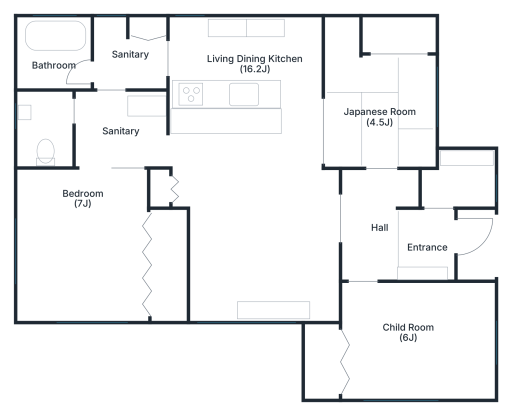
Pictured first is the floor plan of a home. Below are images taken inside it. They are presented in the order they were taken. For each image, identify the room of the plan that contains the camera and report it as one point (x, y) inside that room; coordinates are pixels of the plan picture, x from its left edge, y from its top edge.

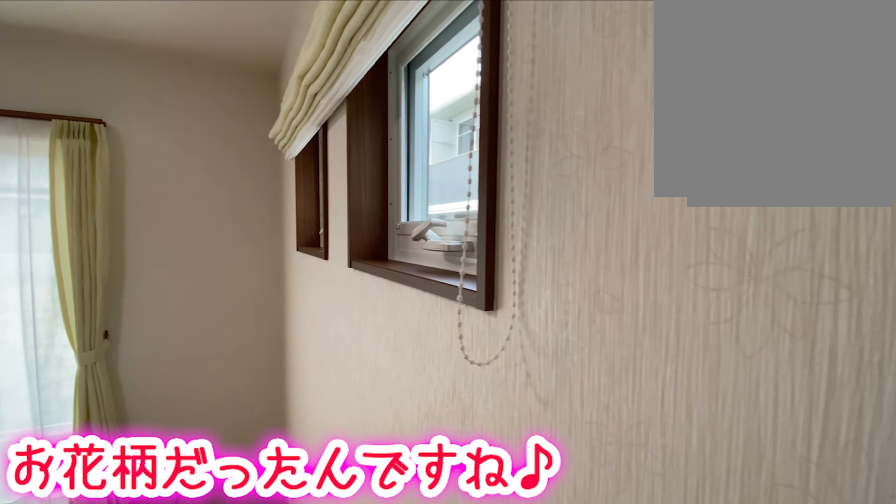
(83, 256)
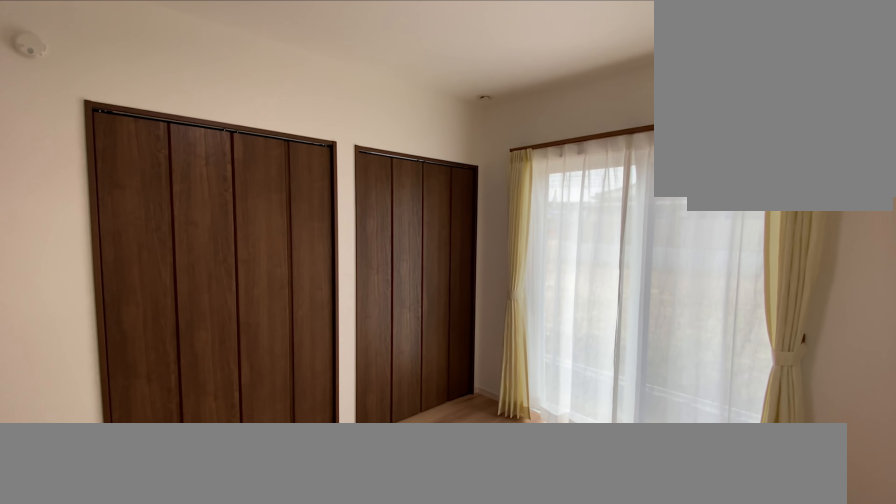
(83, 256)
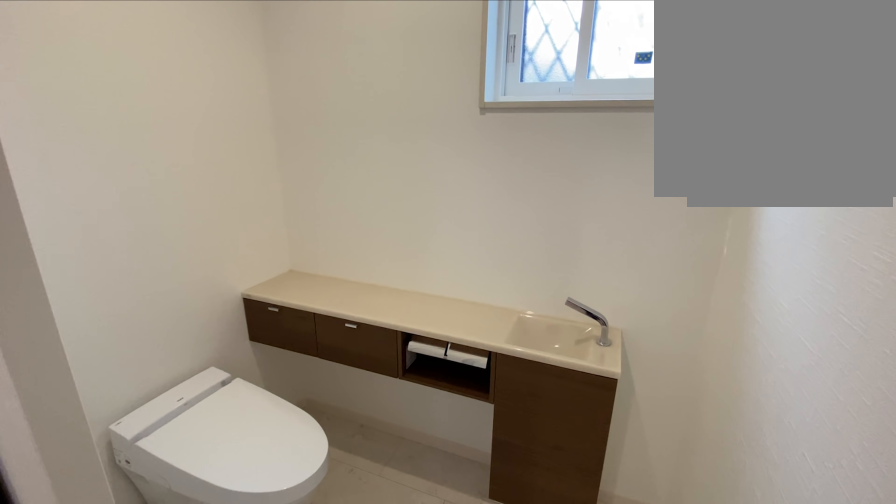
(48, 130)
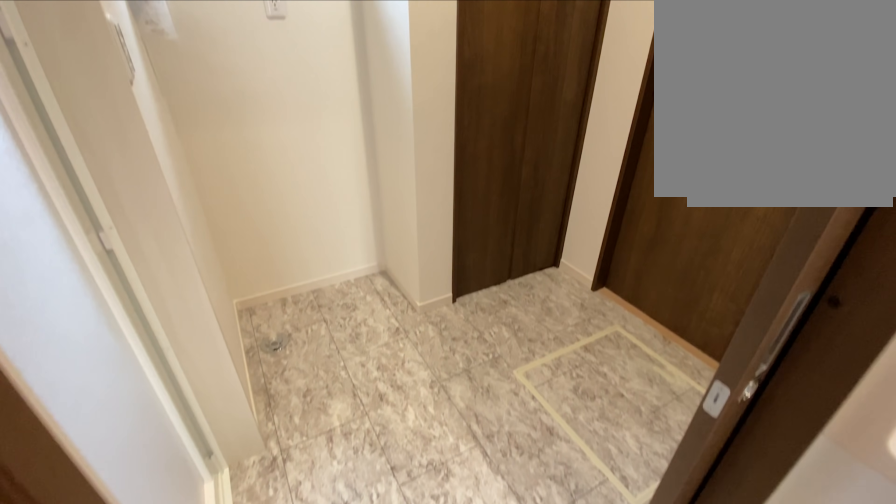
(127, 62)
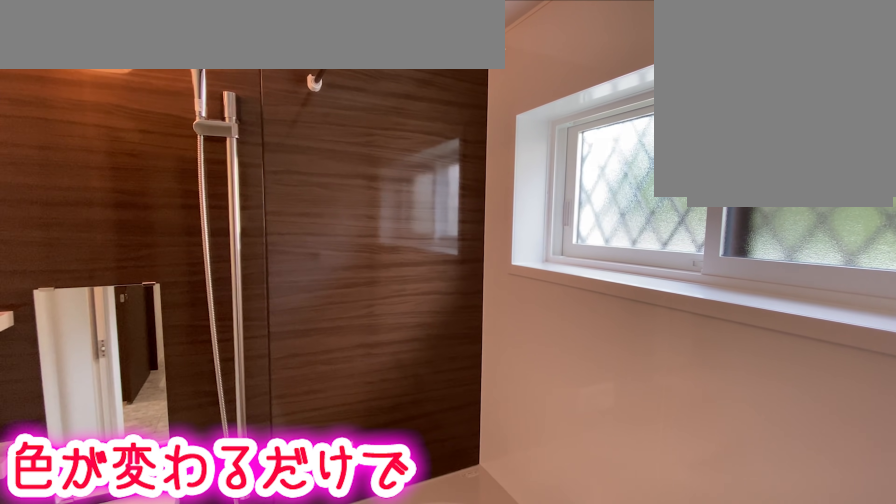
(55, 60)
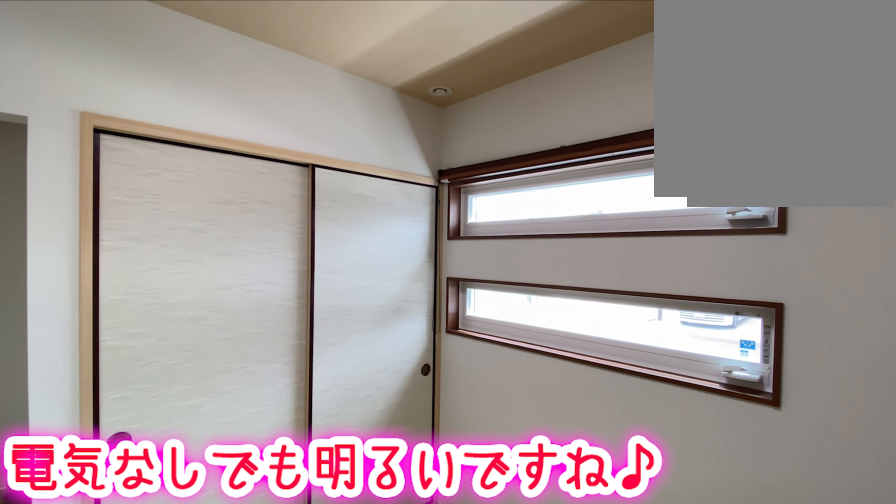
(379, 85)
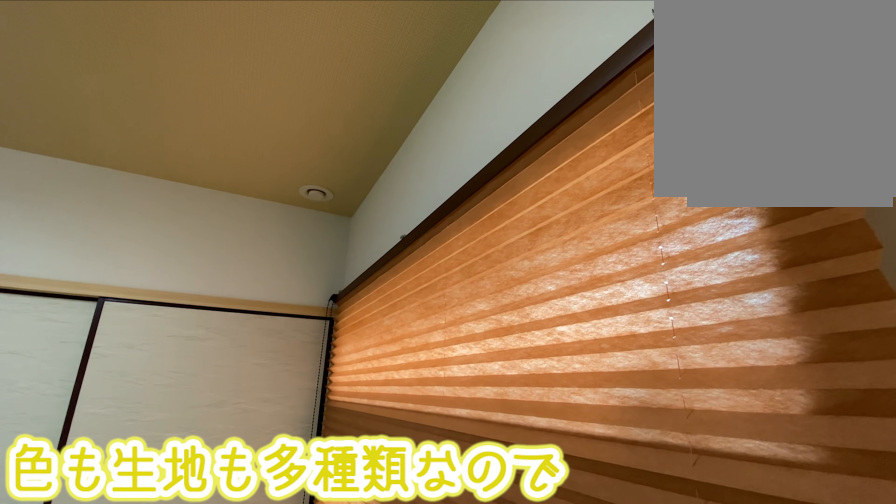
(379, 85)
